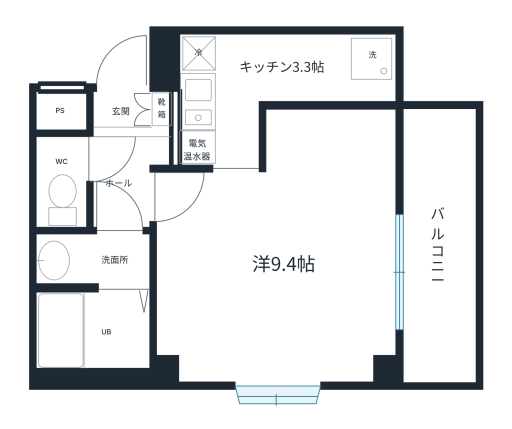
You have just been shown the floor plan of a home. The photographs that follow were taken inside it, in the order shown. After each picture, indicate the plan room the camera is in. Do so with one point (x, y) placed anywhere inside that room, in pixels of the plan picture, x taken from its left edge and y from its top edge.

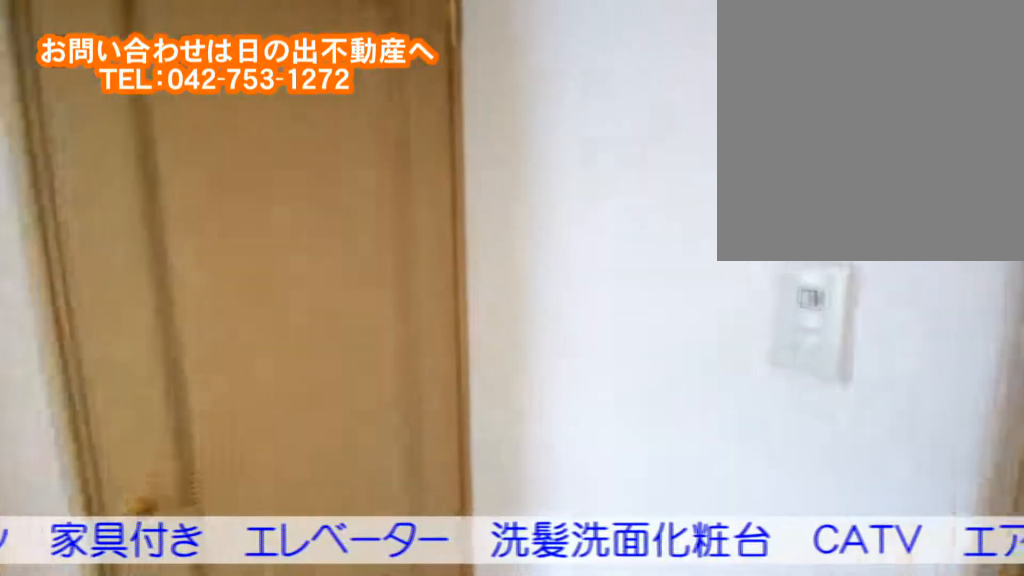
(127, 136)
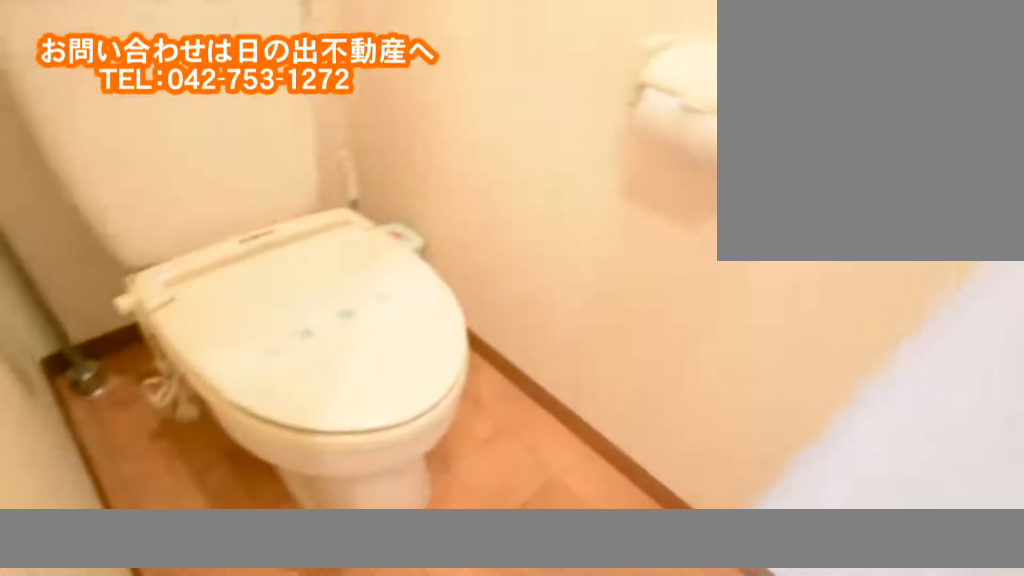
(62, 170)
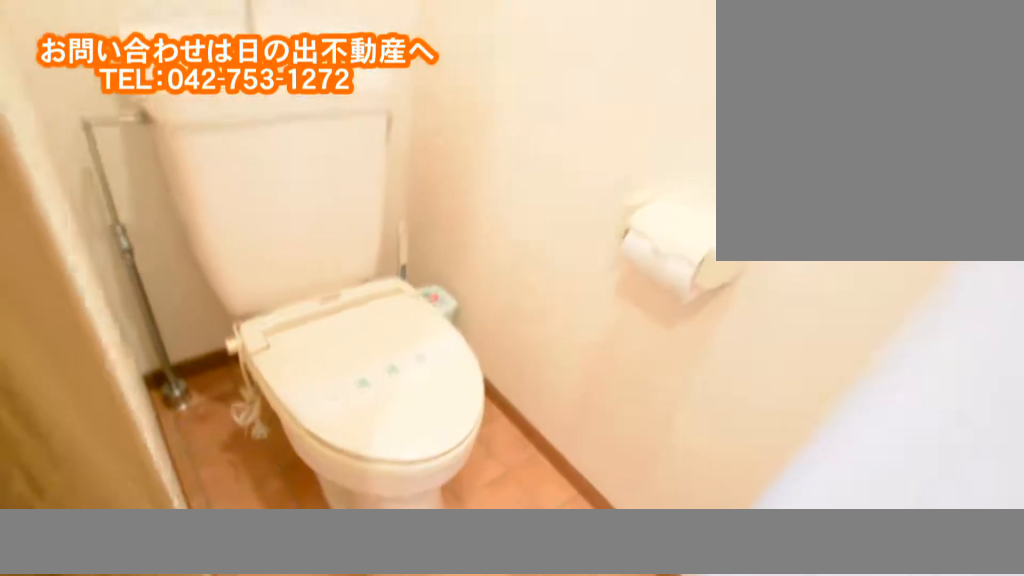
(63, 170)
